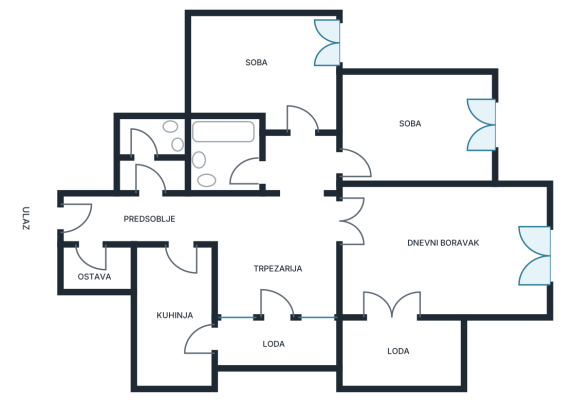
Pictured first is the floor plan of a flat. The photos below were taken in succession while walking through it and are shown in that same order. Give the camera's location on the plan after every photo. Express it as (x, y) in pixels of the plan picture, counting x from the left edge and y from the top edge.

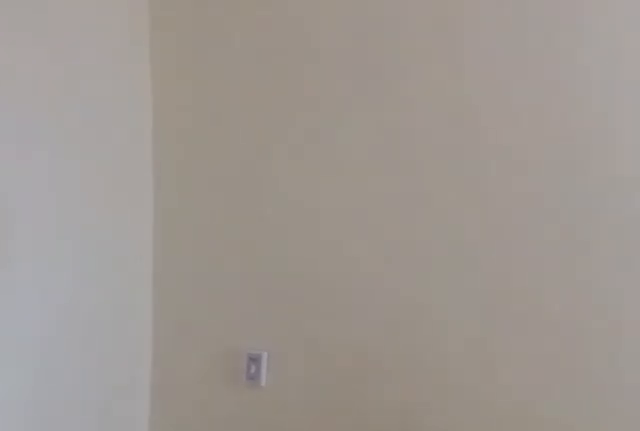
(263, 85)
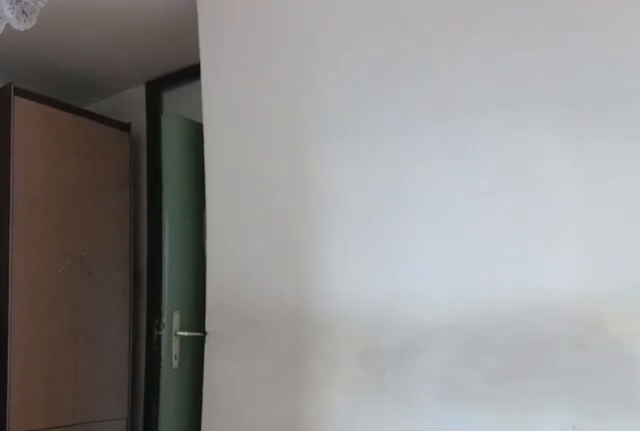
(204, 36)
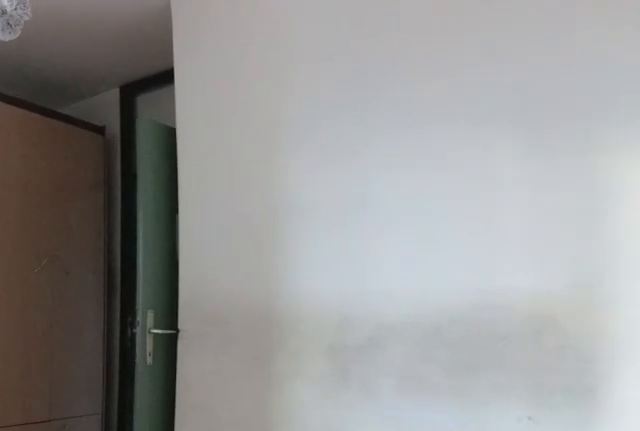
(204, 36)
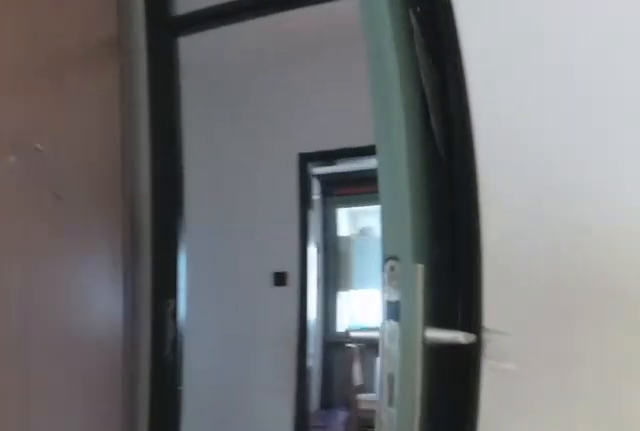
(273, 81)
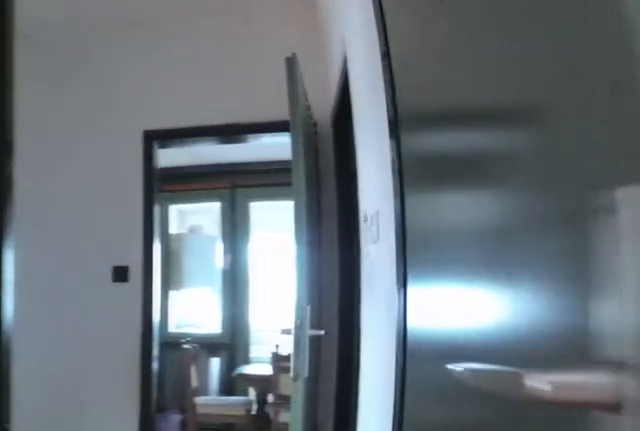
(292, 97)
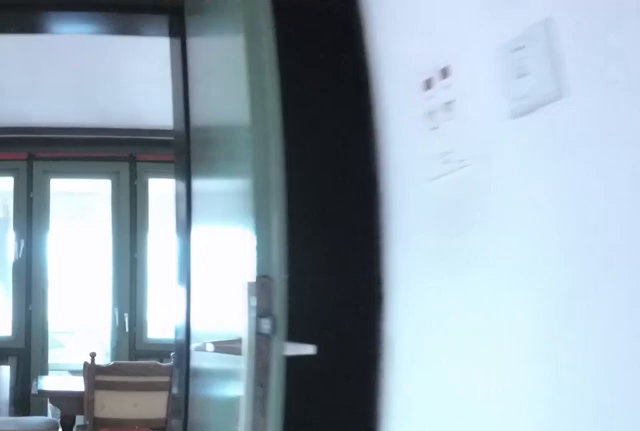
(311, 133)
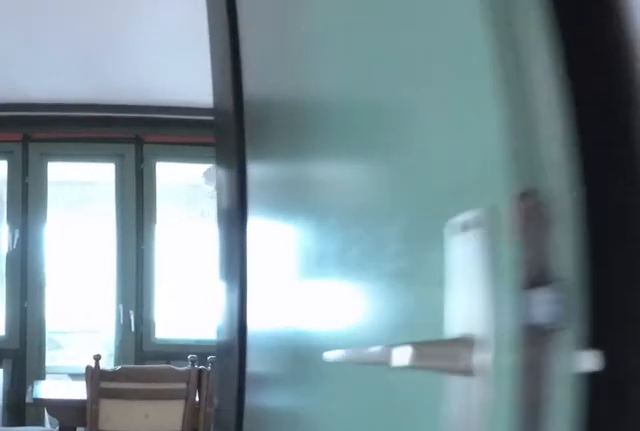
(312, 146)
